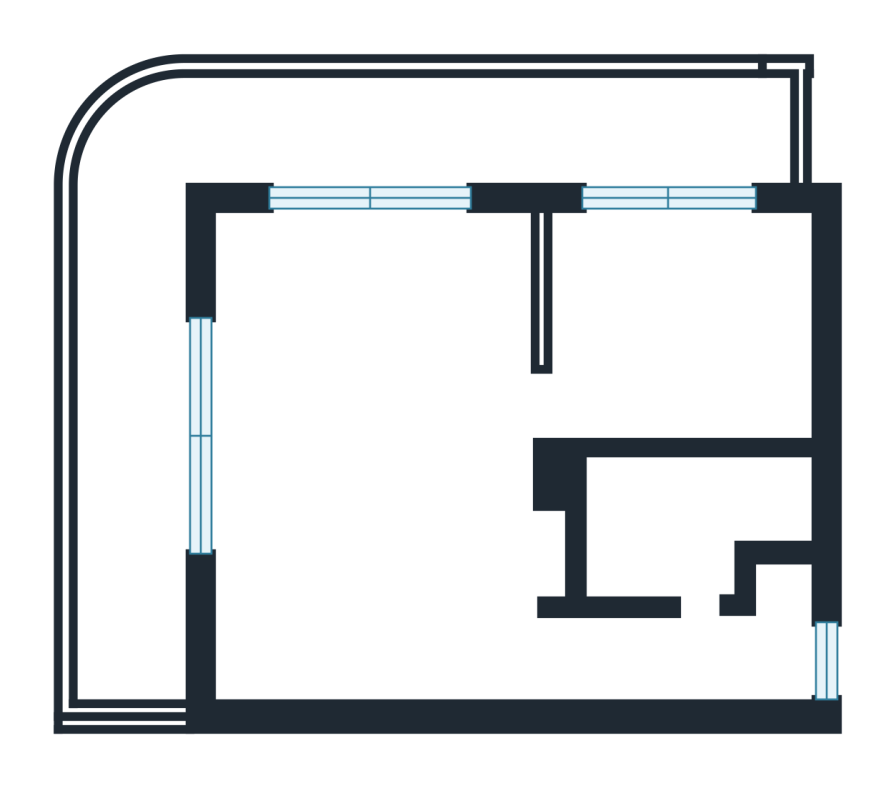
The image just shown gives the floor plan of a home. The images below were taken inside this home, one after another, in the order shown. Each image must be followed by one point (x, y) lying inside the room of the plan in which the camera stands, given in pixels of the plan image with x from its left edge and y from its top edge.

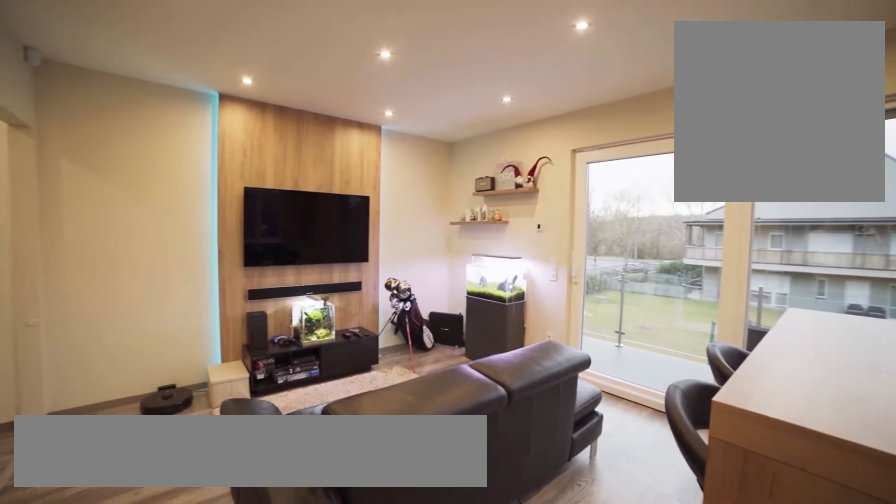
(380, 477)
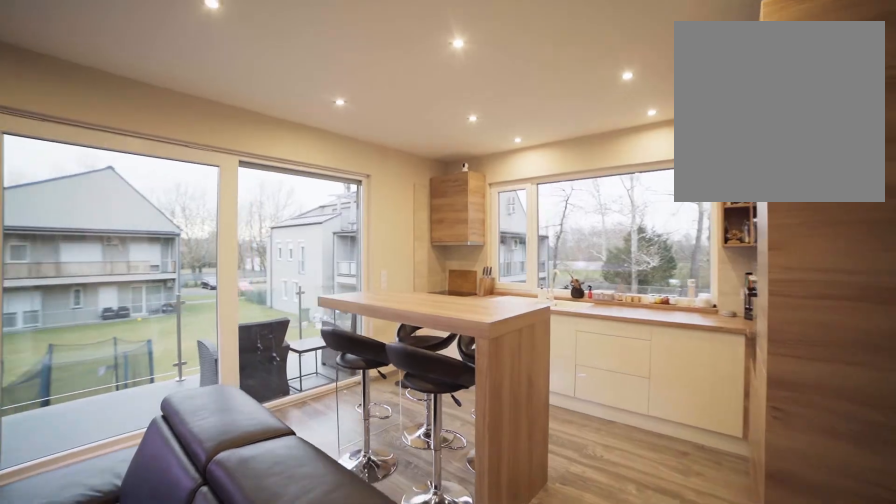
(381, 477)
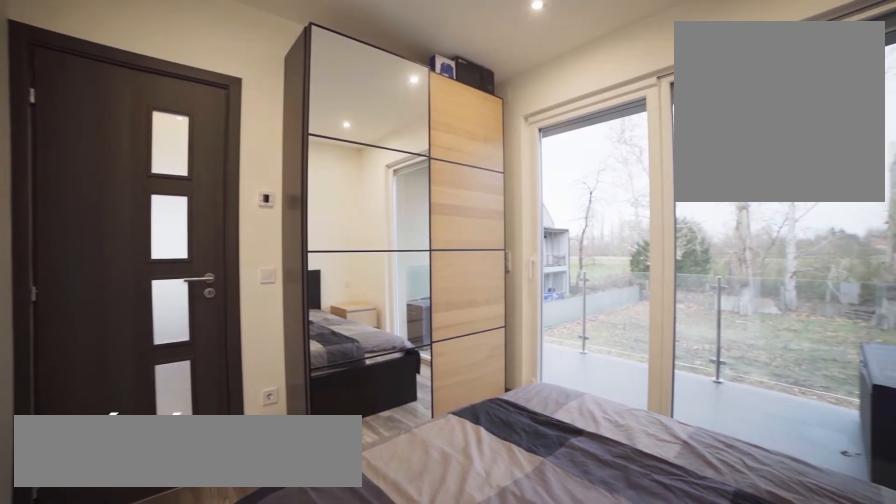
(693, 335)
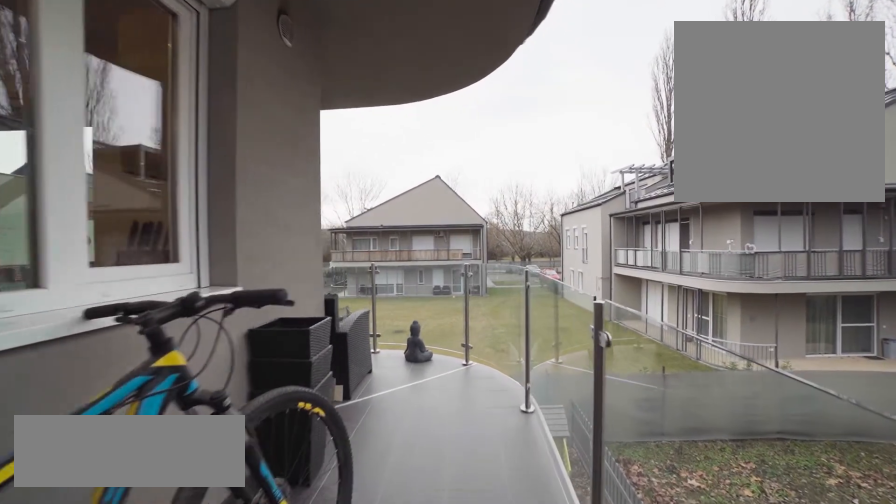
(372, 122)
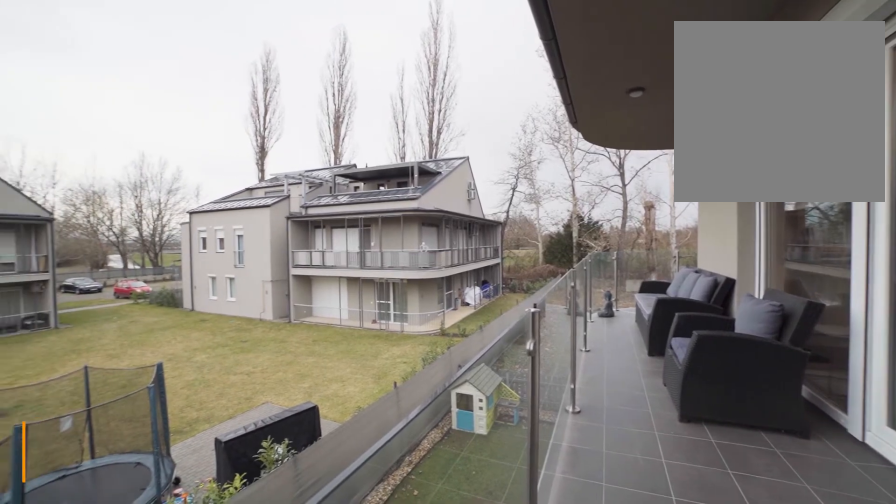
(136, 443)
